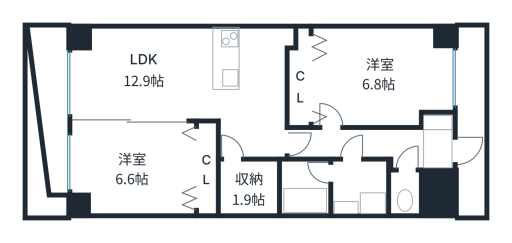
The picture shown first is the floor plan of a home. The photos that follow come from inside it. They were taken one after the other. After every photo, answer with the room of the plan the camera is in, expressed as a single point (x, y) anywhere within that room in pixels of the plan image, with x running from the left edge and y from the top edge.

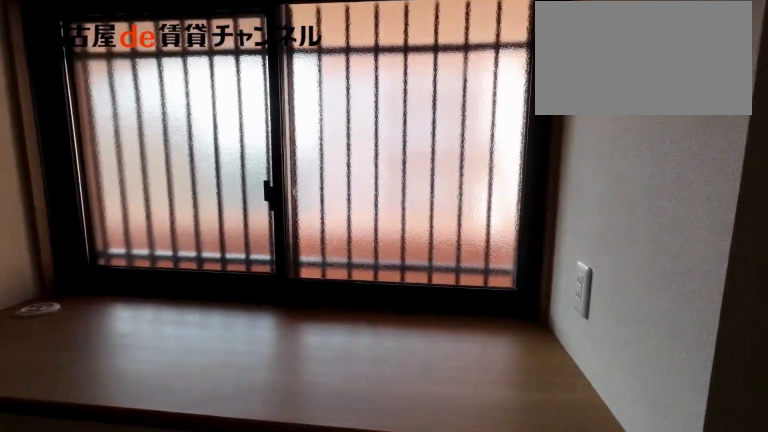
(379, 75)
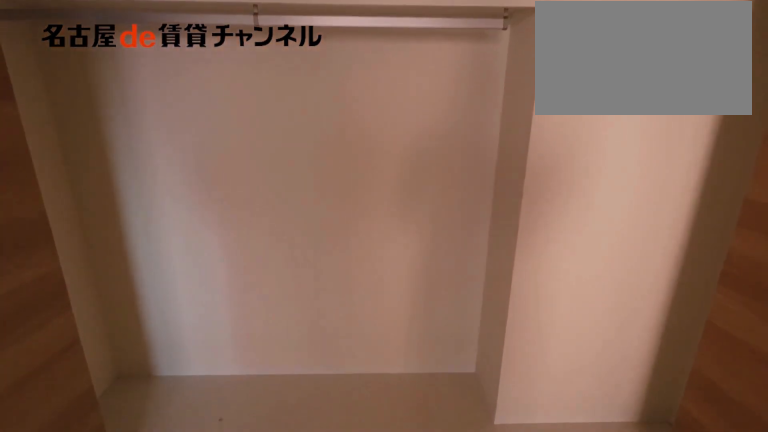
(299, 81)
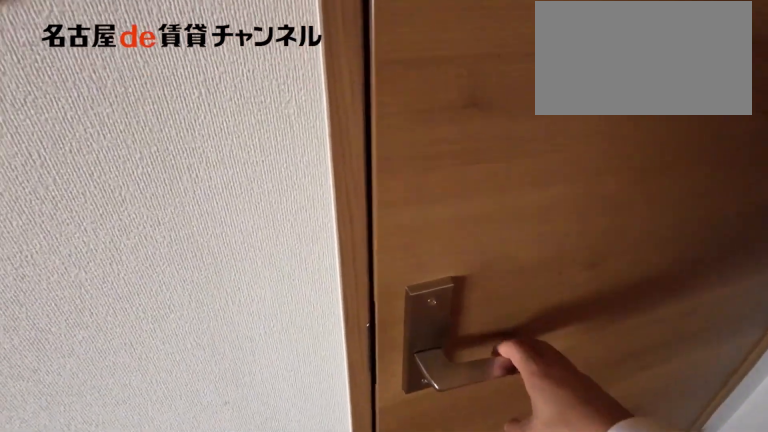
(299, 81)
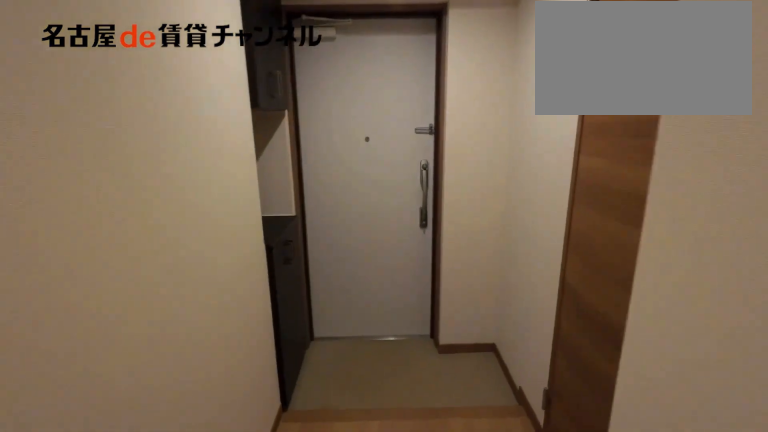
(377, 145)
